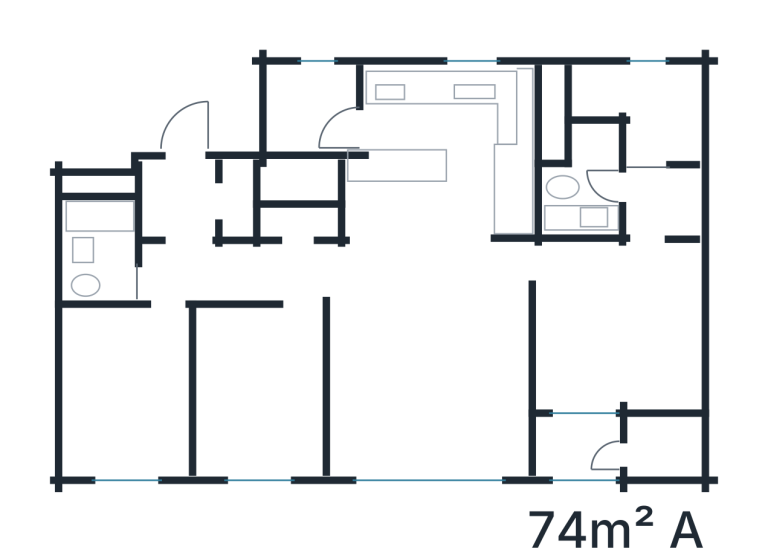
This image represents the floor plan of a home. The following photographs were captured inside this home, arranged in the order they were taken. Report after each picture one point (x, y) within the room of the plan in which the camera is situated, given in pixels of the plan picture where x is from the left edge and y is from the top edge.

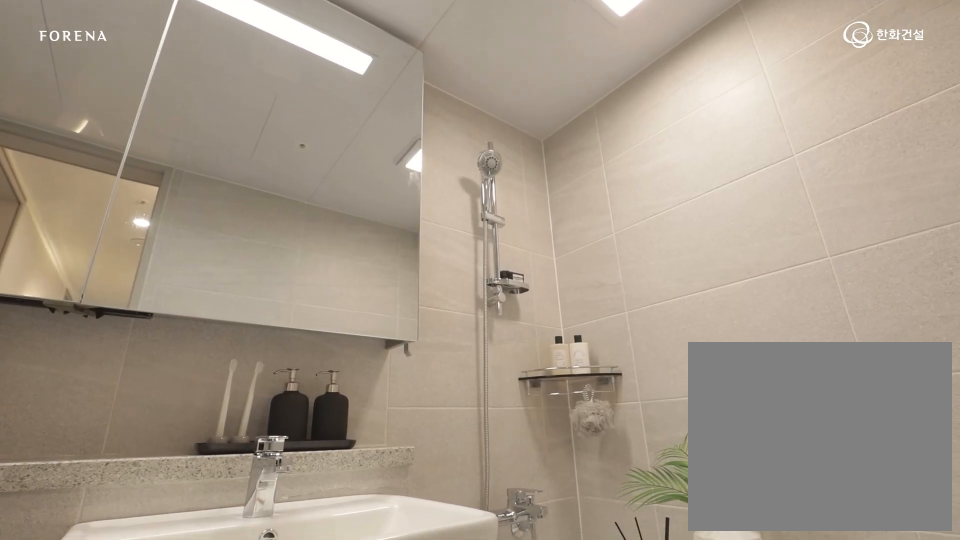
(129, 278)
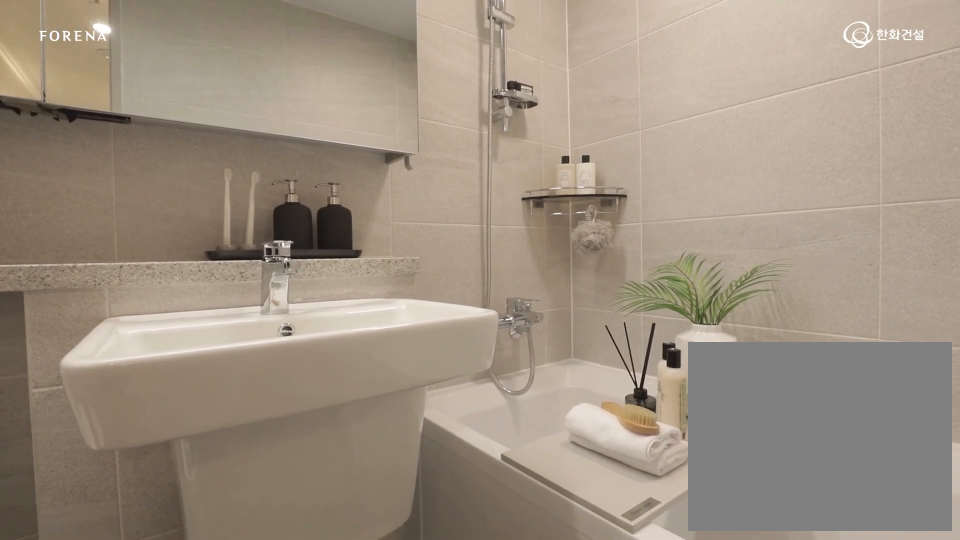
(129, 278)
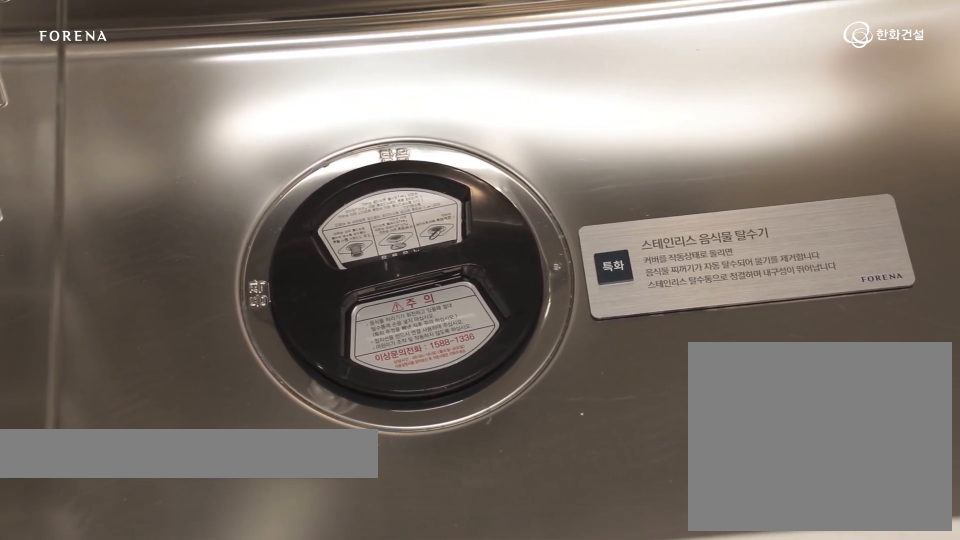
(421, 215)
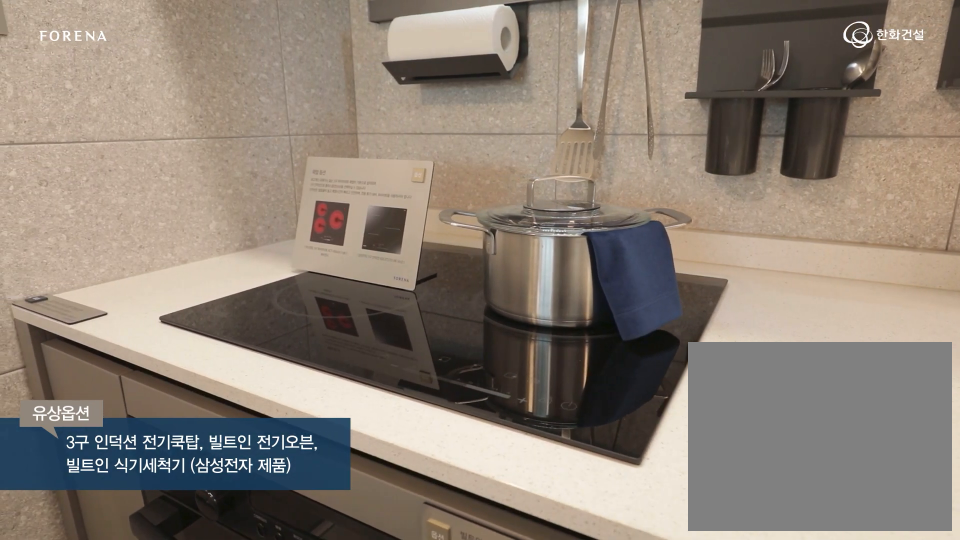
(422, 215)
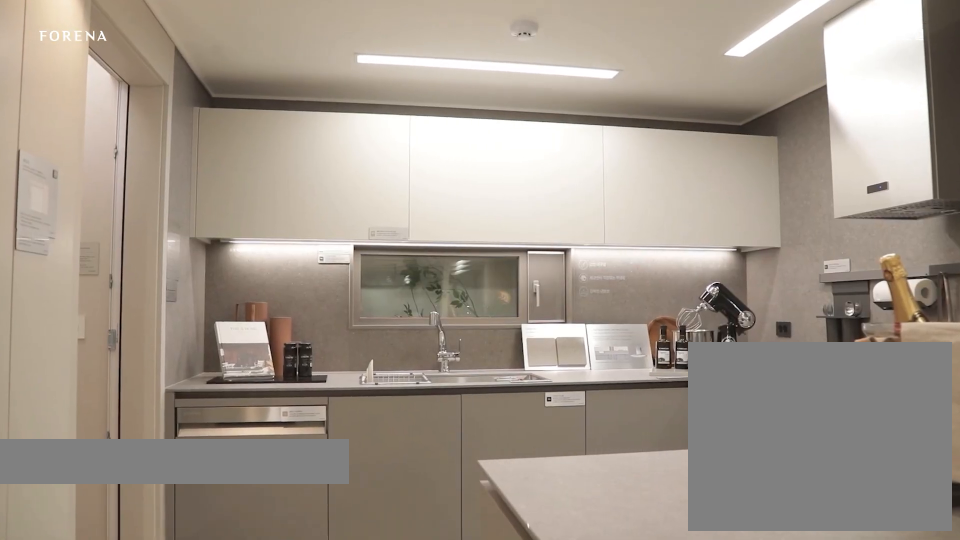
(422, 215)
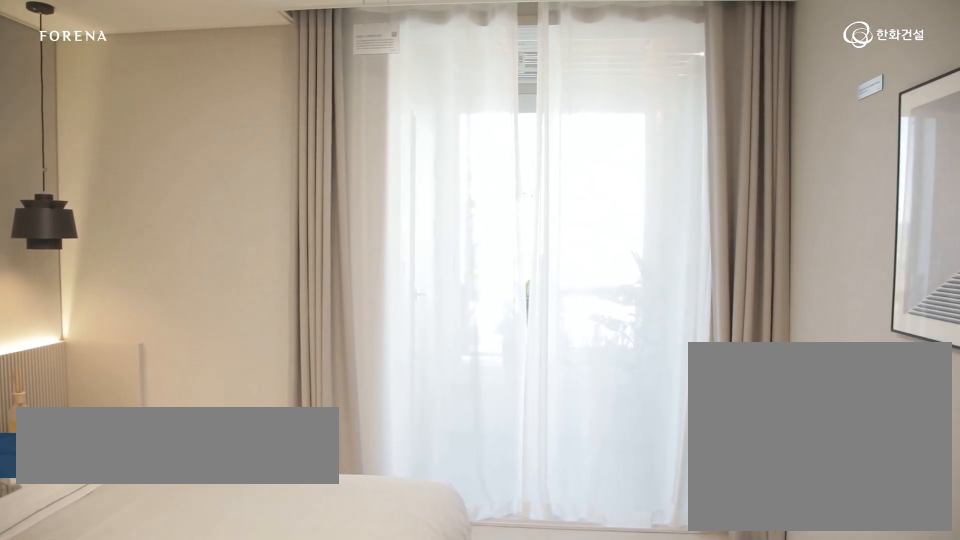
(620, 316)
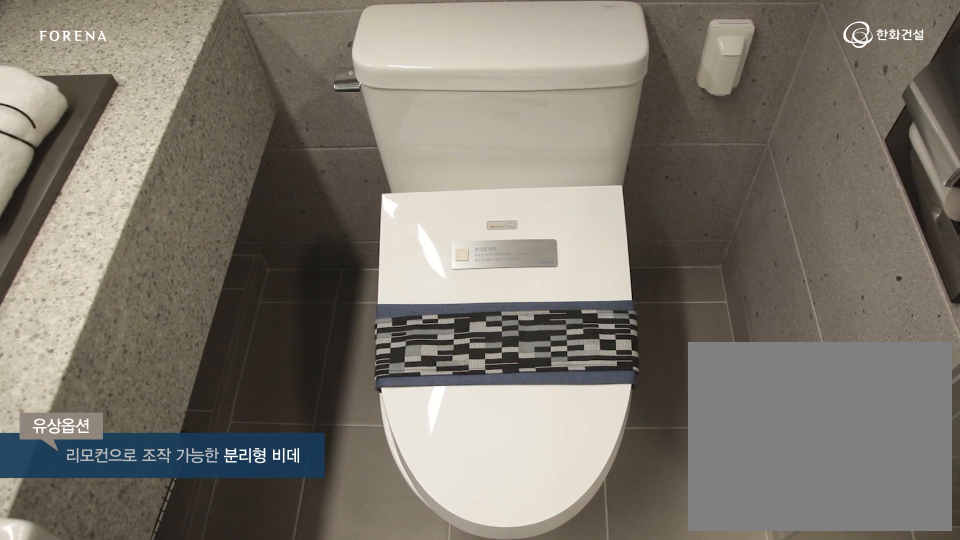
(610, 188)
